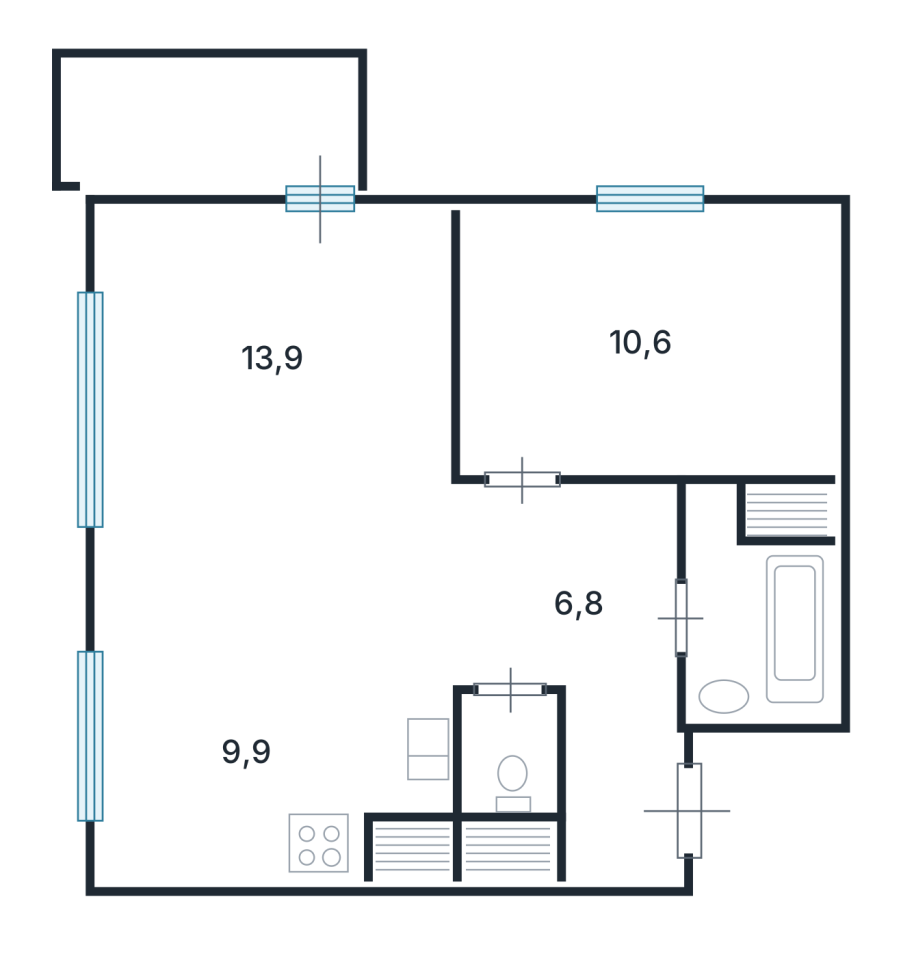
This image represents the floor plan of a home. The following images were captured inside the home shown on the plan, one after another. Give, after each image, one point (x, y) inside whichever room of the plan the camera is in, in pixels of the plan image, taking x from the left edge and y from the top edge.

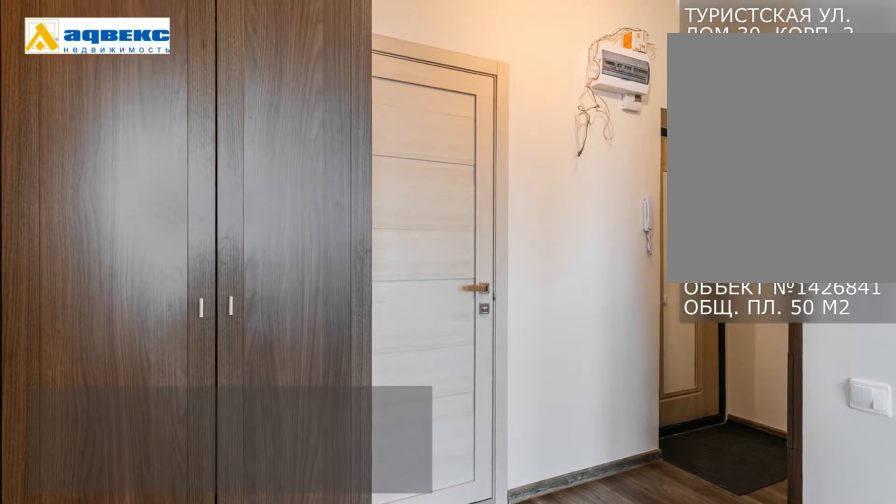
(583, 590)
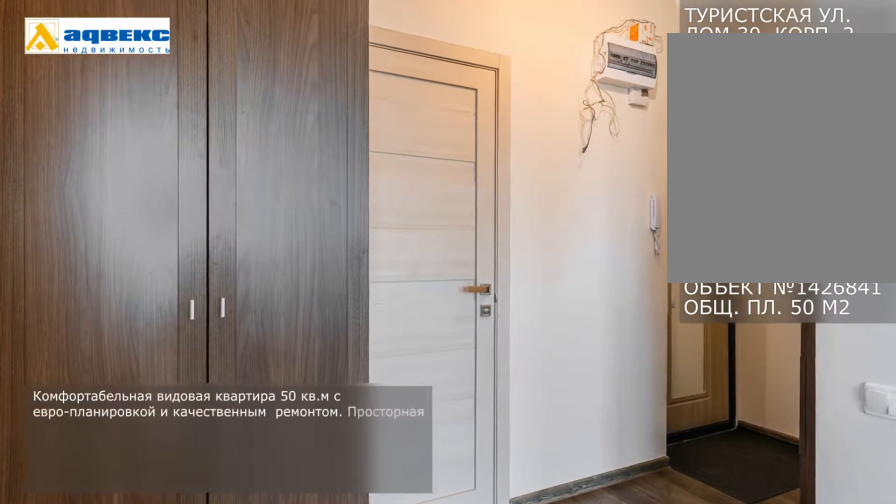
(583, 590)
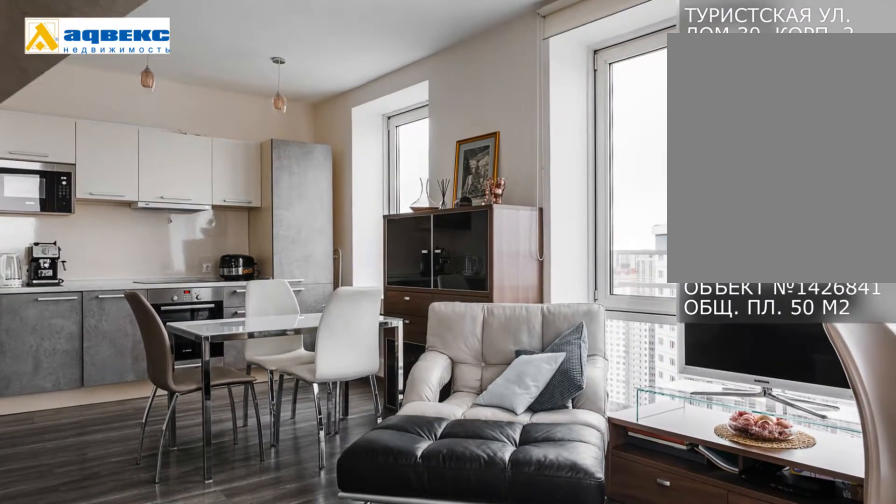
(284, 369)
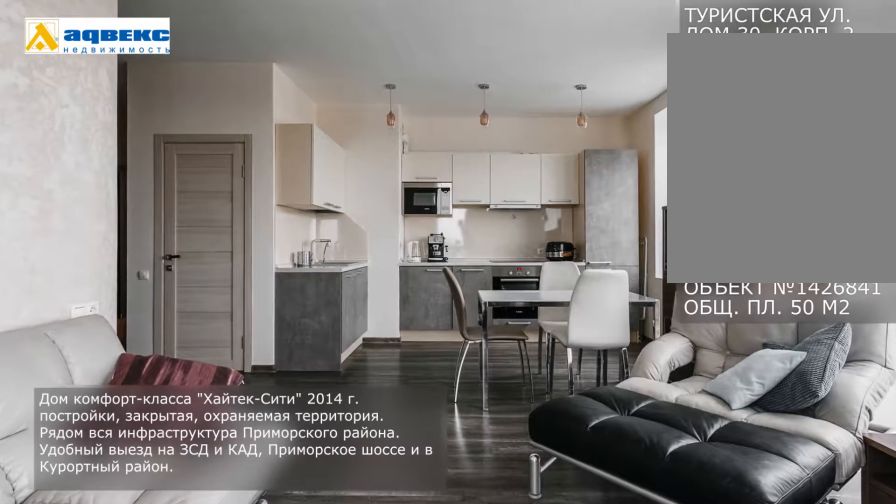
(284, 369)
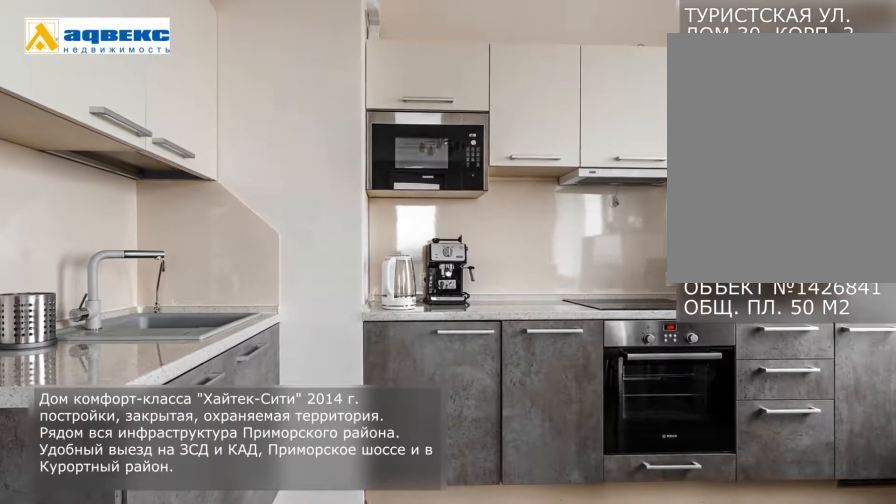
(244, 744)
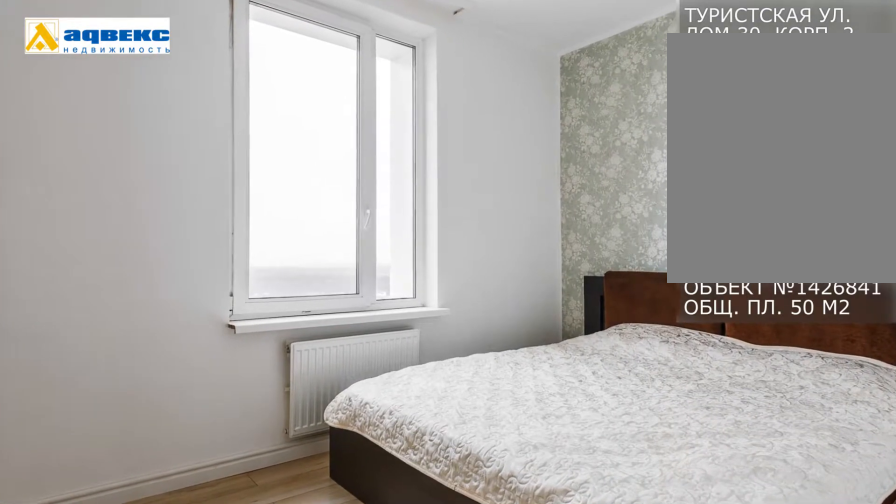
(649, 341)
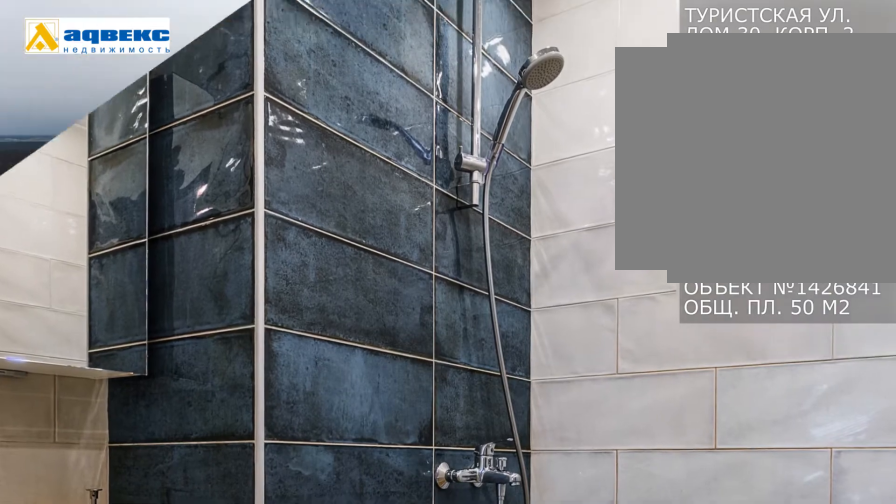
(766, 603)
